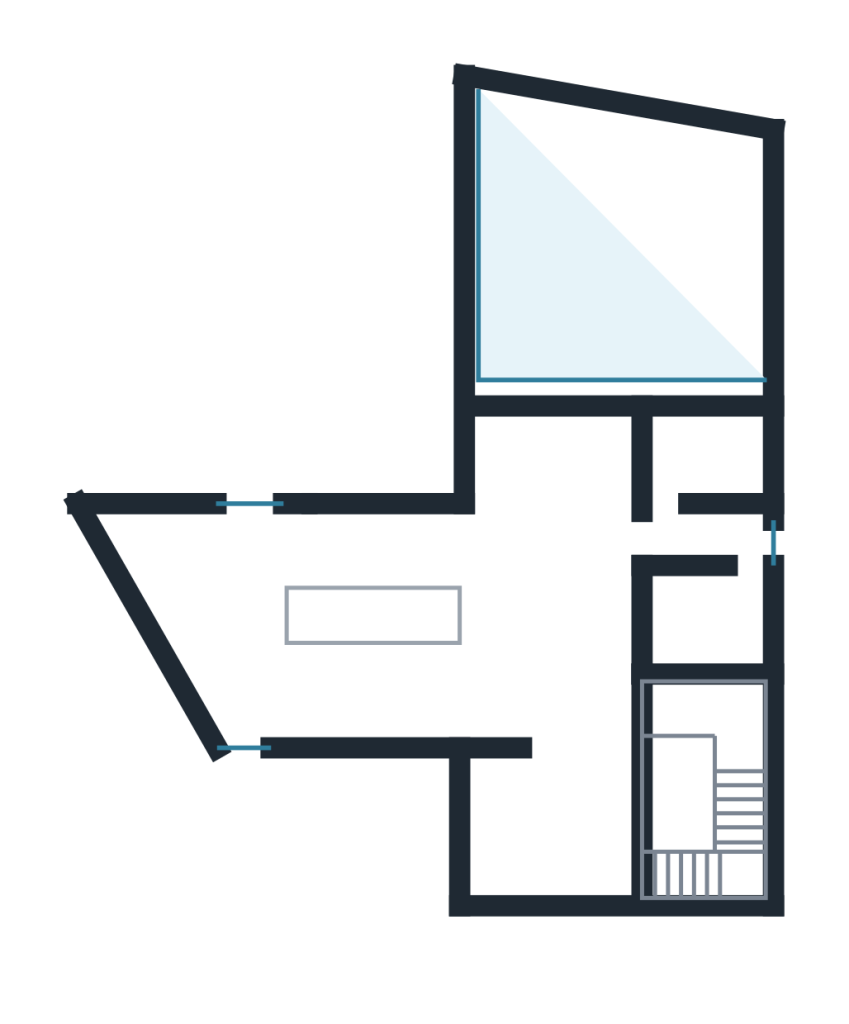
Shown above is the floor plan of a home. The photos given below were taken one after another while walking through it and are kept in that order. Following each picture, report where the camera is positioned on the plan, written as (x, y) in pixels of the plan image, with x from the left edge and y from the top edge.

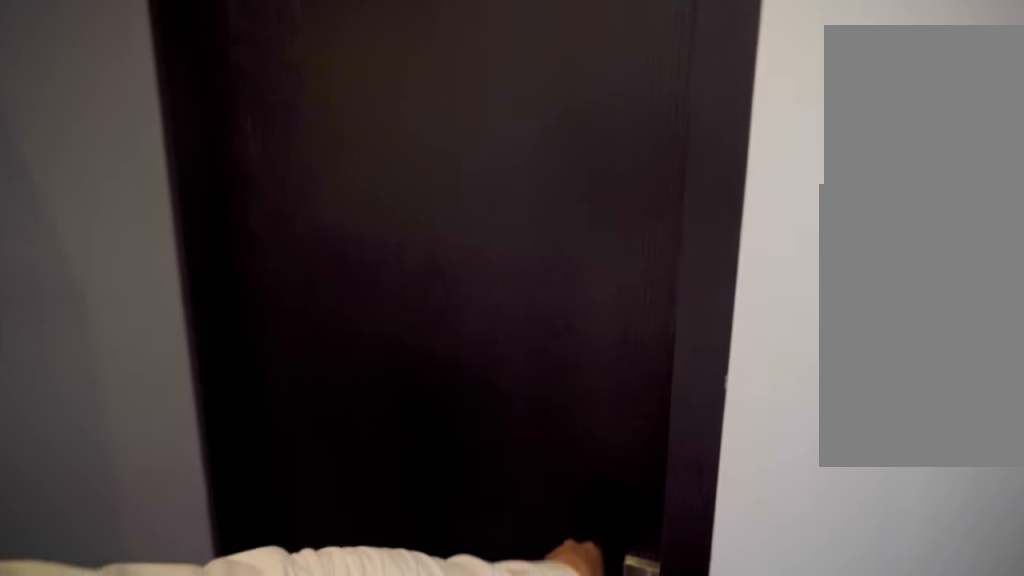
(719, 533)
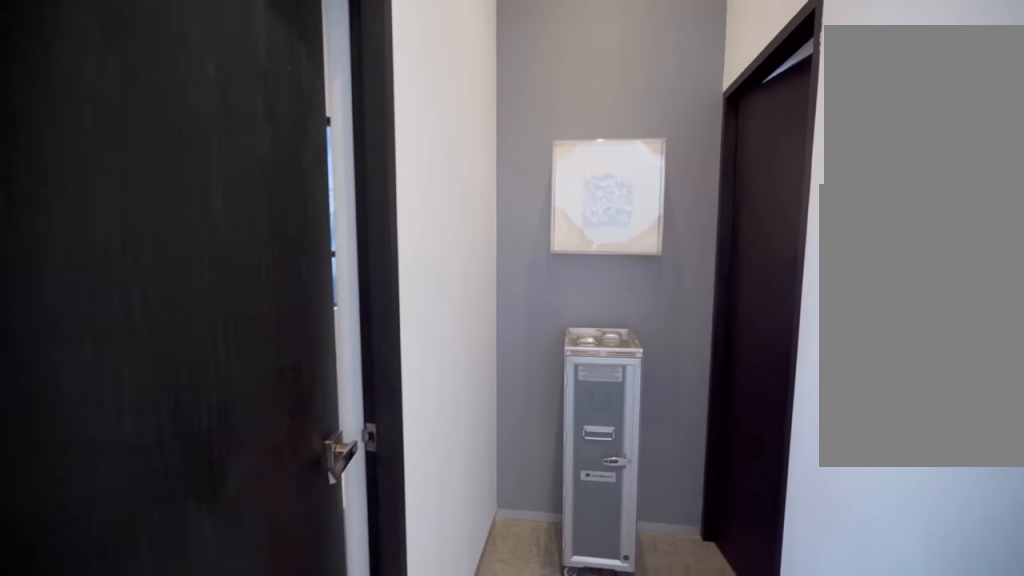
(740, 538)
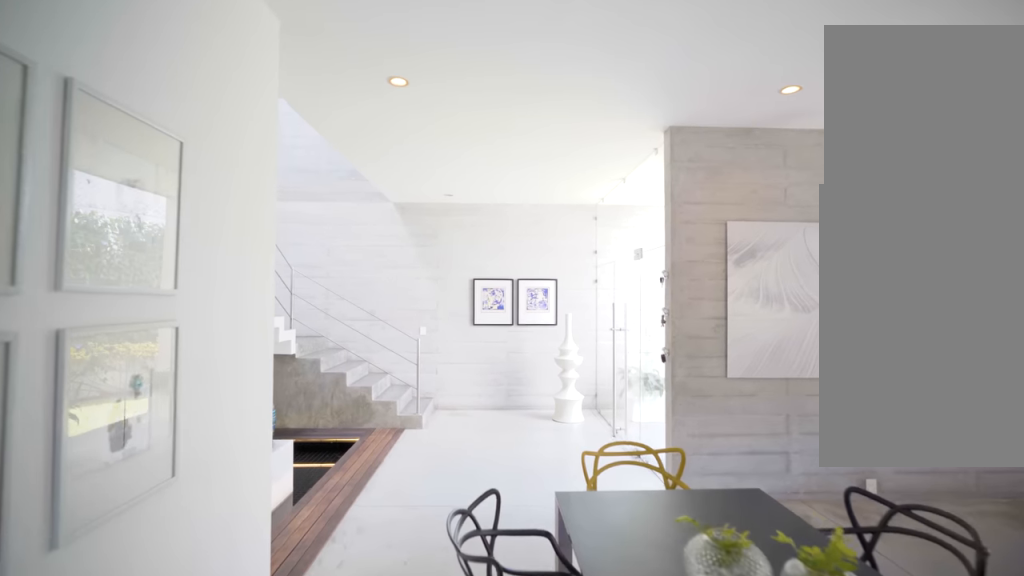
(532, 491)
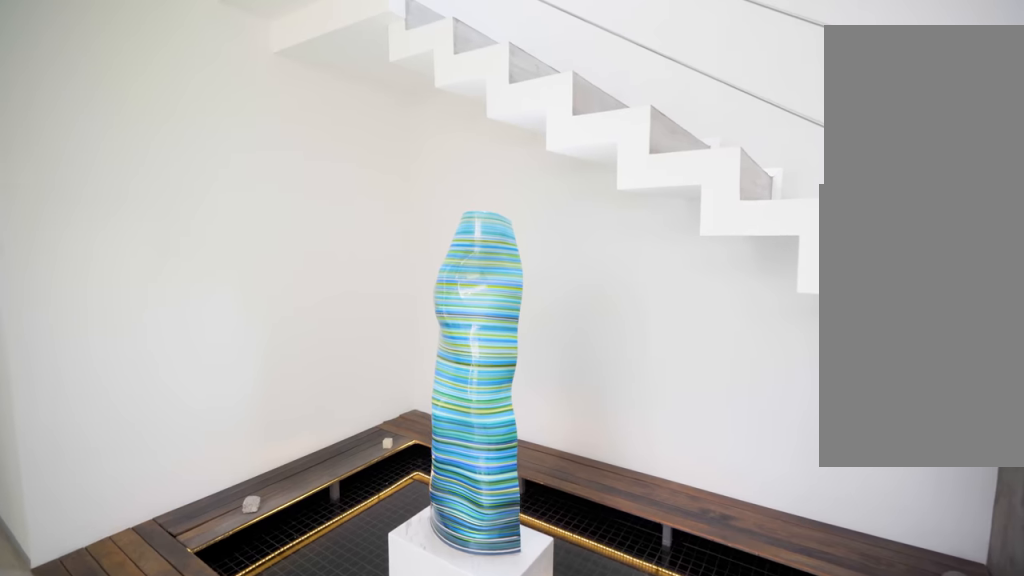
(568, 737)
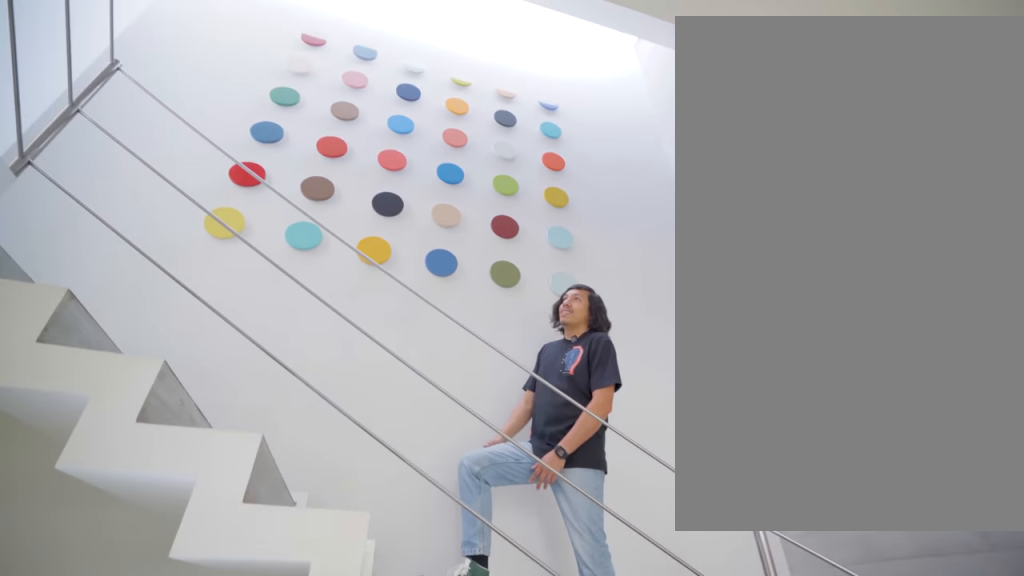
(600, 779)
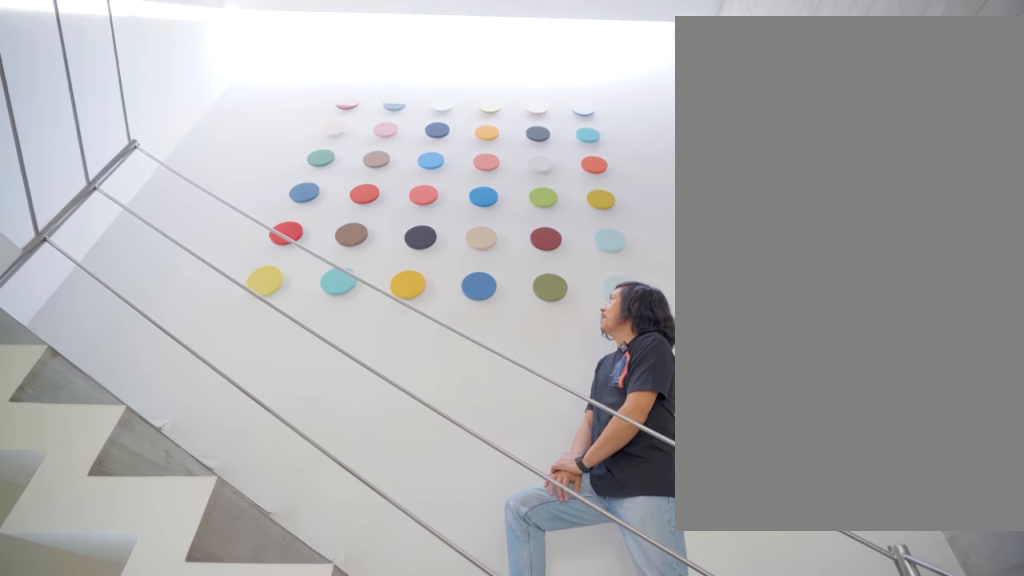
(600, 790)
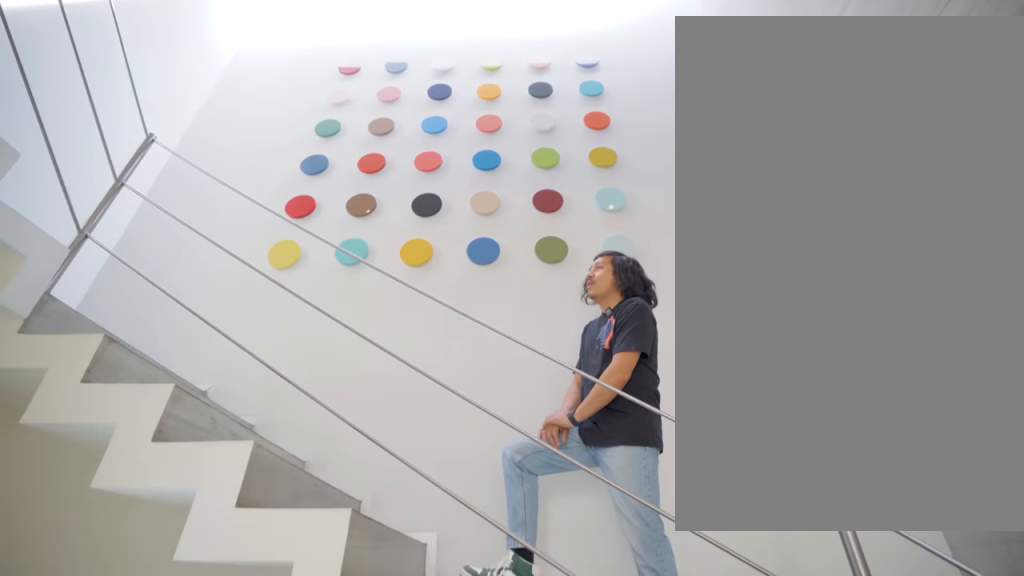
(600, 790)
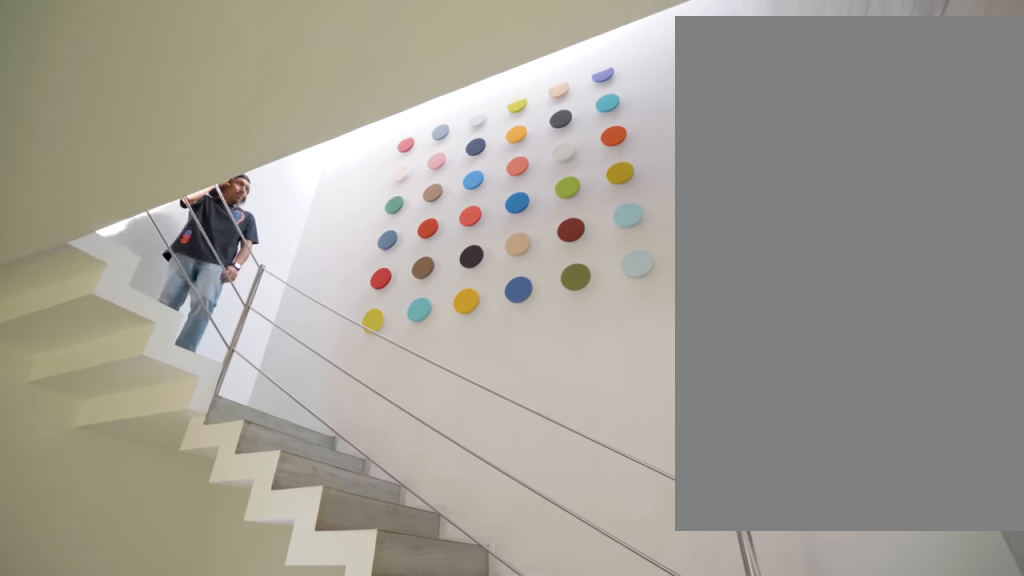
(600, 790)
